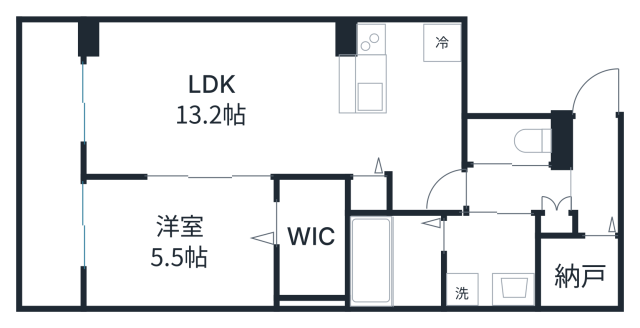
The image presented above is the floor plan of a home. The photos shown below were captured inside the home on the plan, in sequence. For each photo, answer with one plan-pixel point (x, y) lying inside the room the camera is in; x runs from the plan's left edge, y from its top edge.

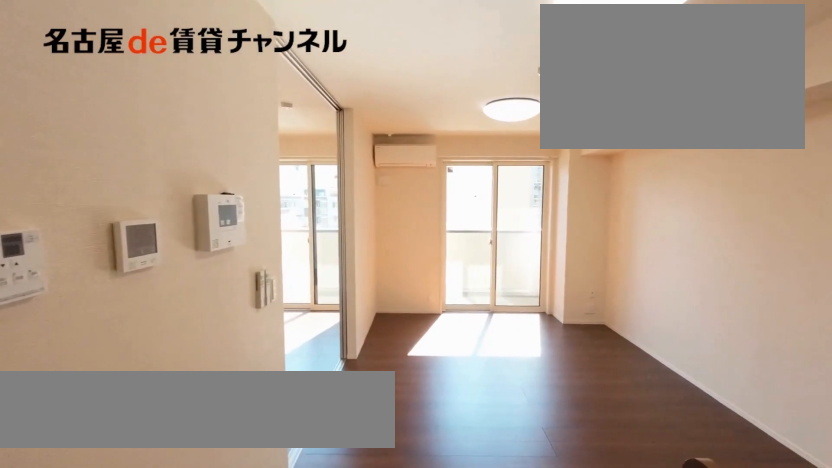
(247, 105)
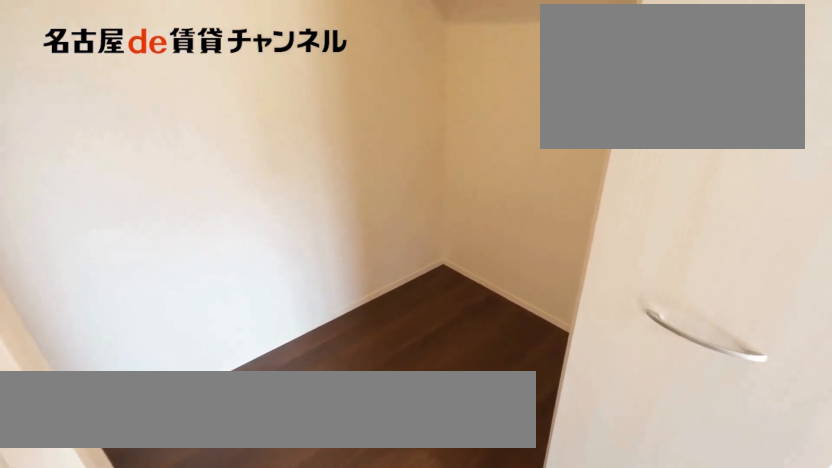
(309, 239)
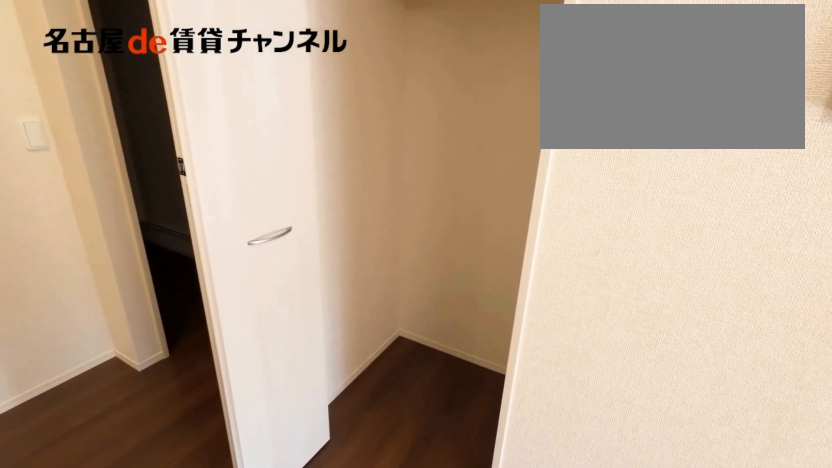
(368, 194)
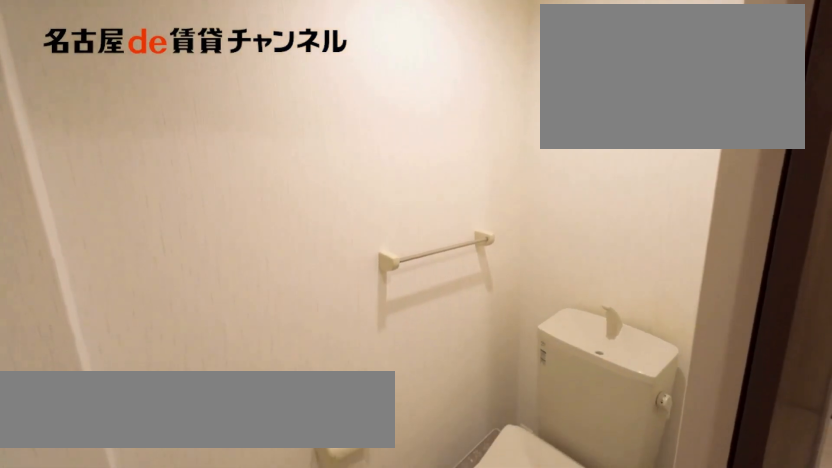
(515, 140)
